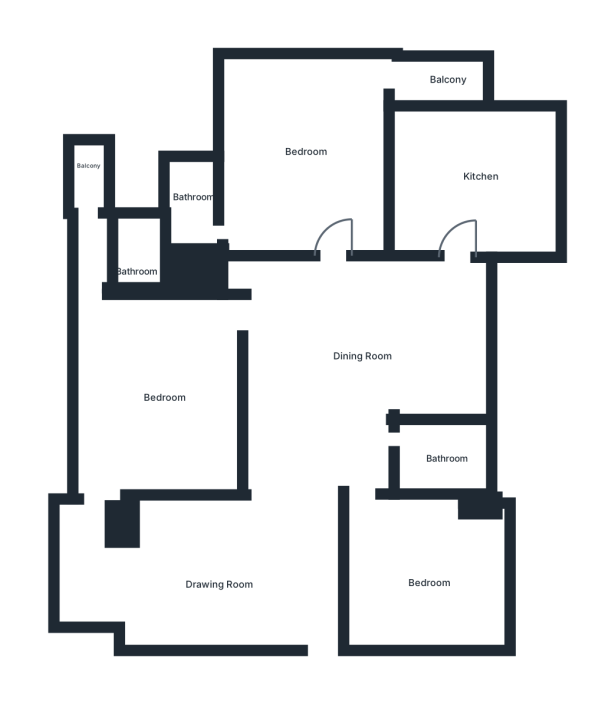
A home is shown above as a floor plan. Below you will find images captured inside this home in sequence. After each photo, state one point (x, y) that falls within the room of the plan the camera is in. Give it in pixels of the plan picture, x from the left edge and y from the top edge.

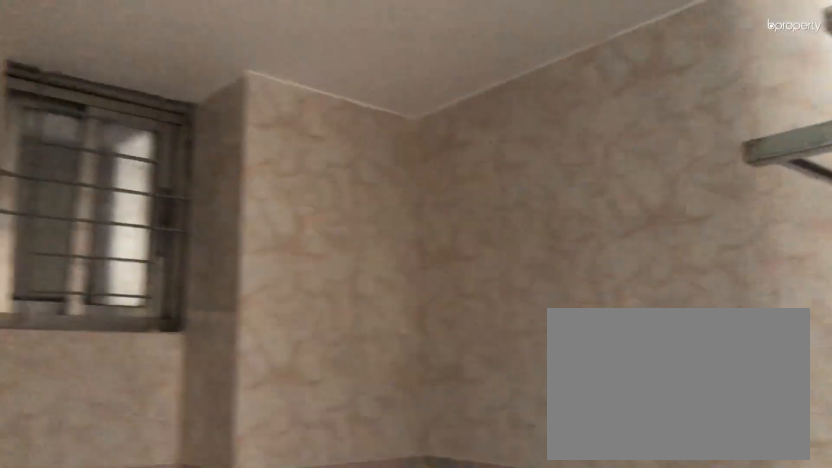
(438, 455)
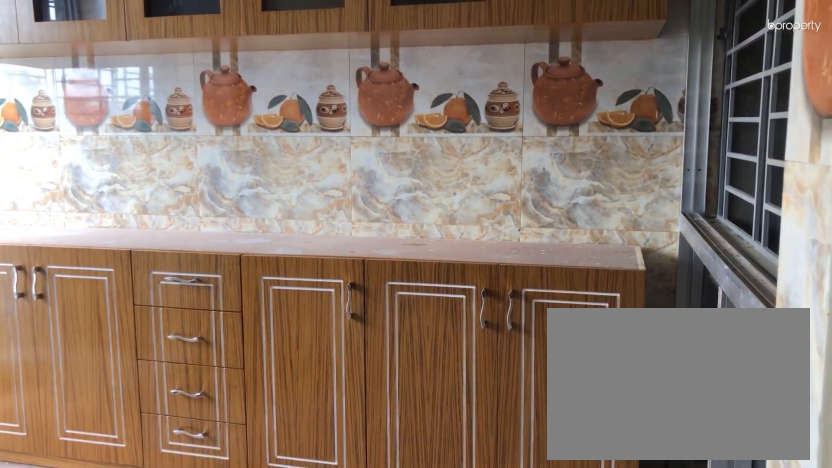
(474, 172)
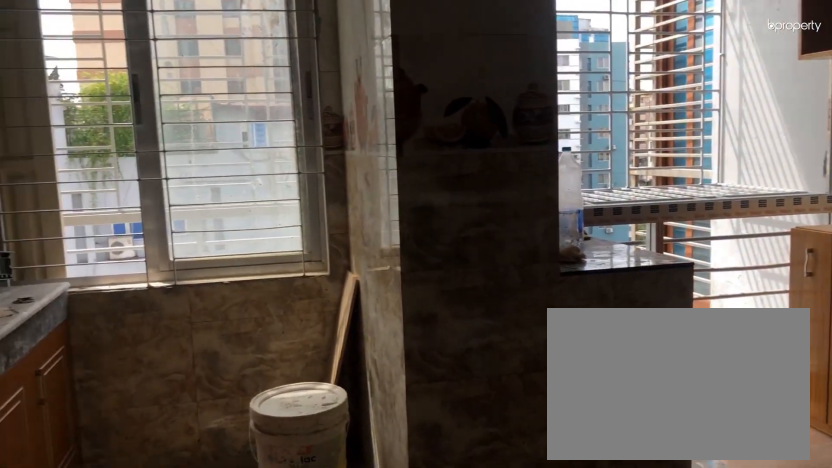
(474, 172)
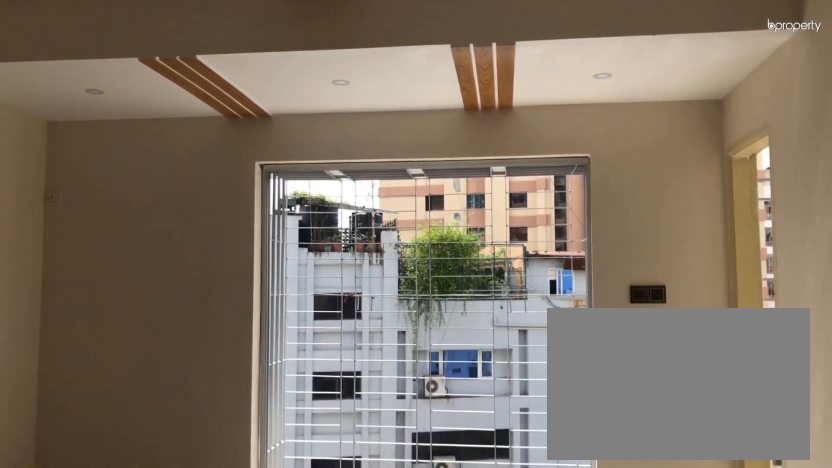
(306, 148)
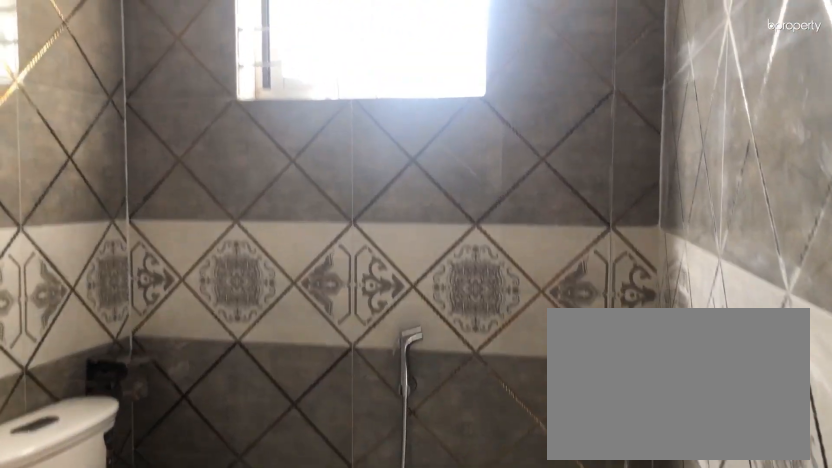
(191, 188)
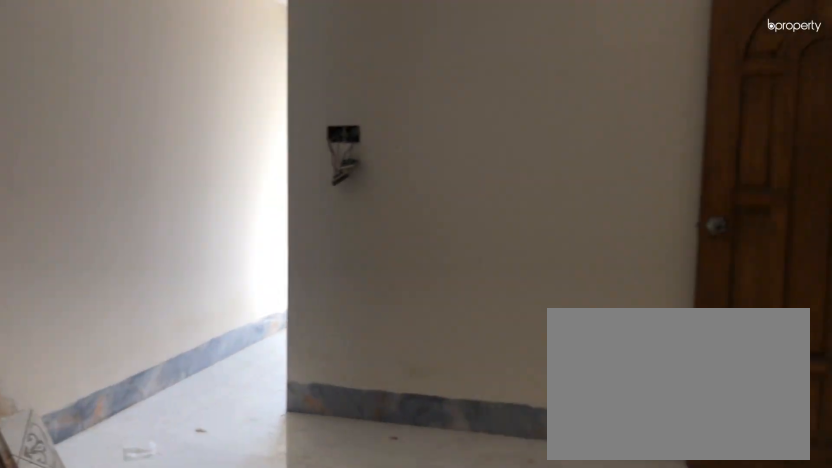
(151, 398)
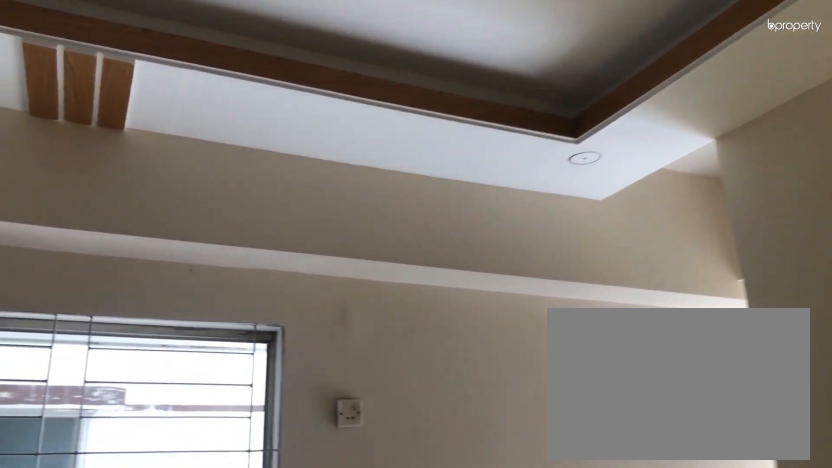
(151, 398)
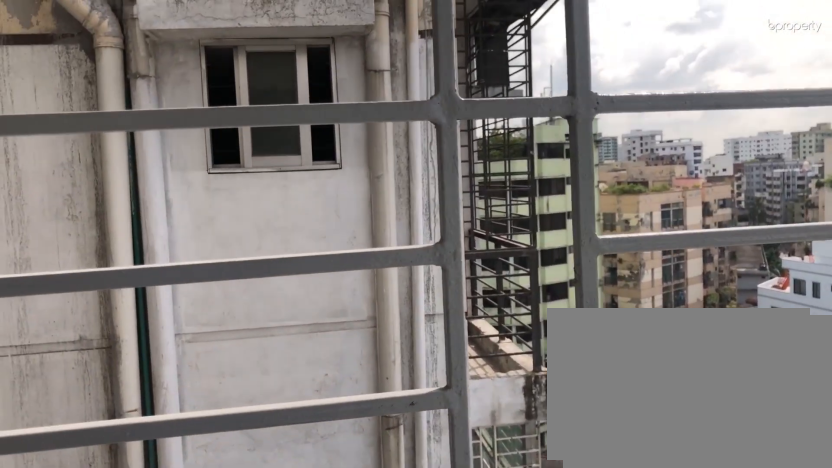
(90, 173)
